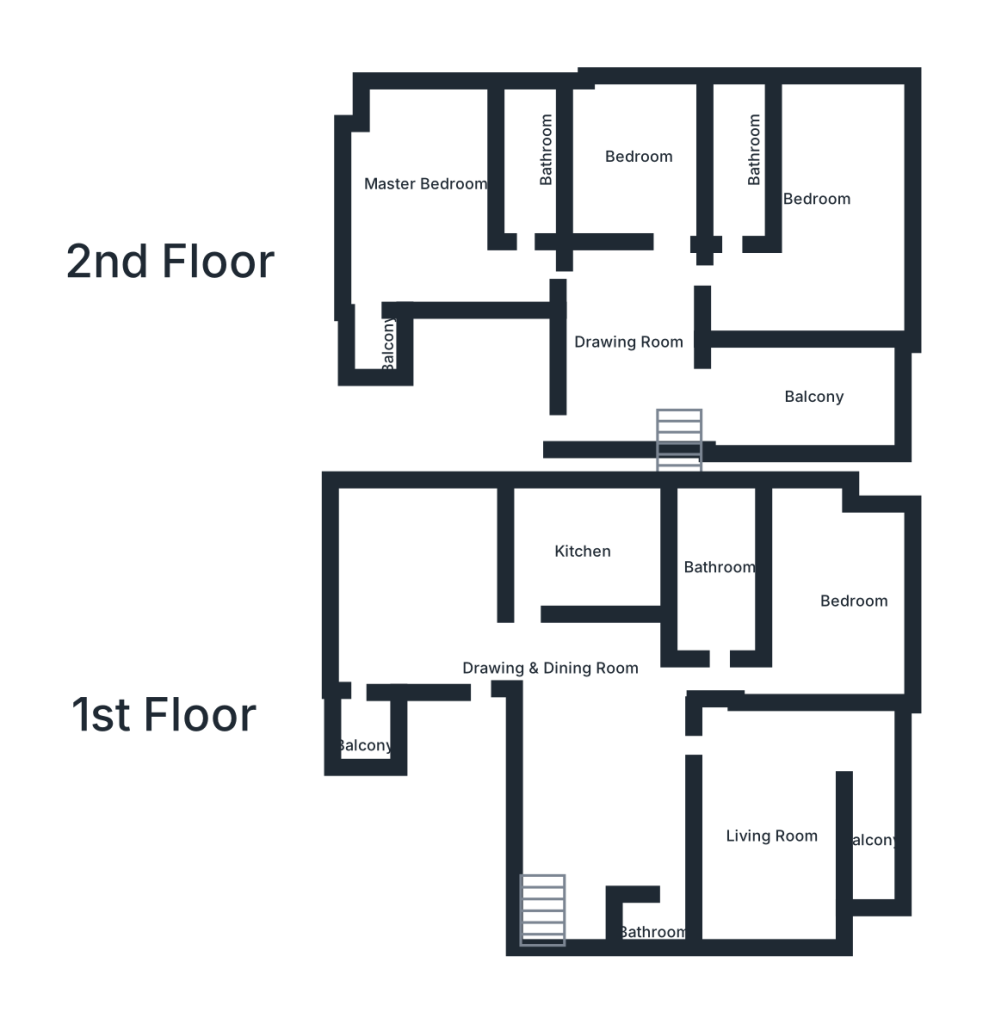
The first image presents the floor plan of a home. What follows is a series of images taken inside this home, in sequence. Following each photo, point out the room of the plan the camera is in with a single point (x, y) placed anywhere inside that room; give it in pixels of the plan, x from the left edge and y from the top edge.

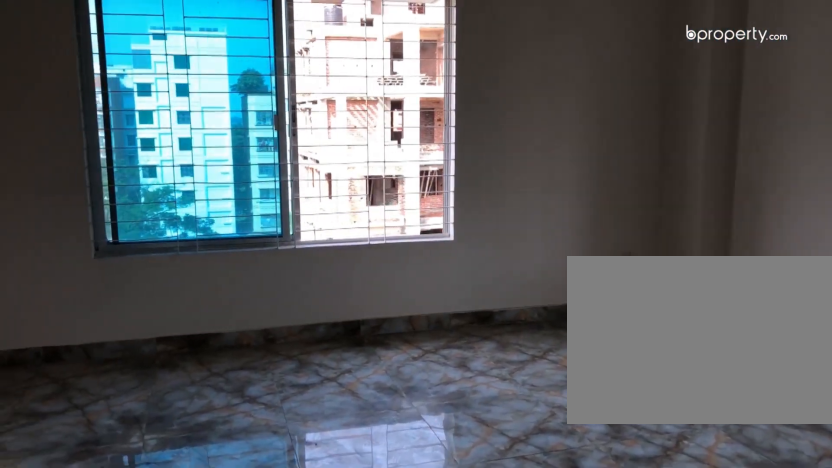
(460, 635)
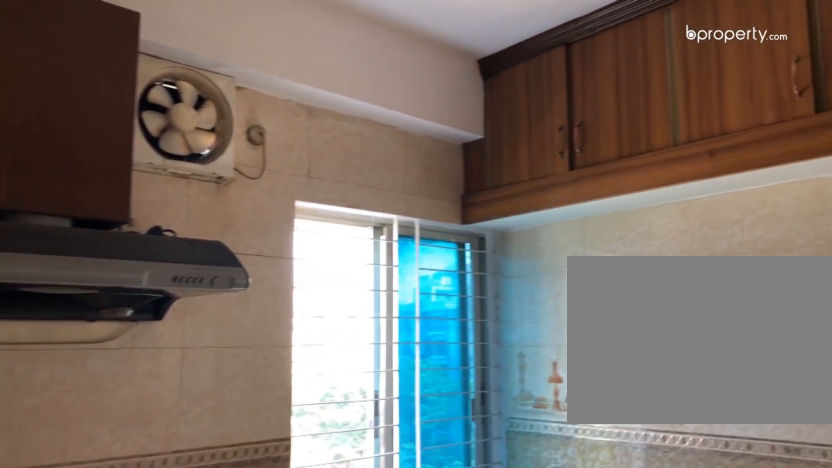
(579, 551)
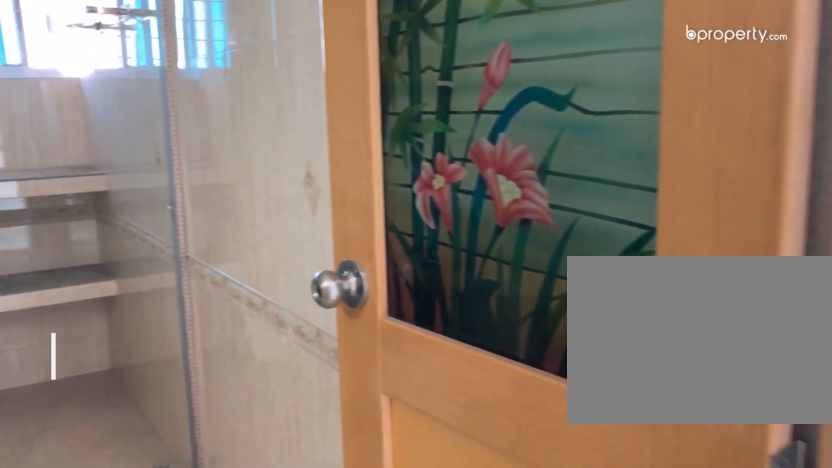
(721, 623)
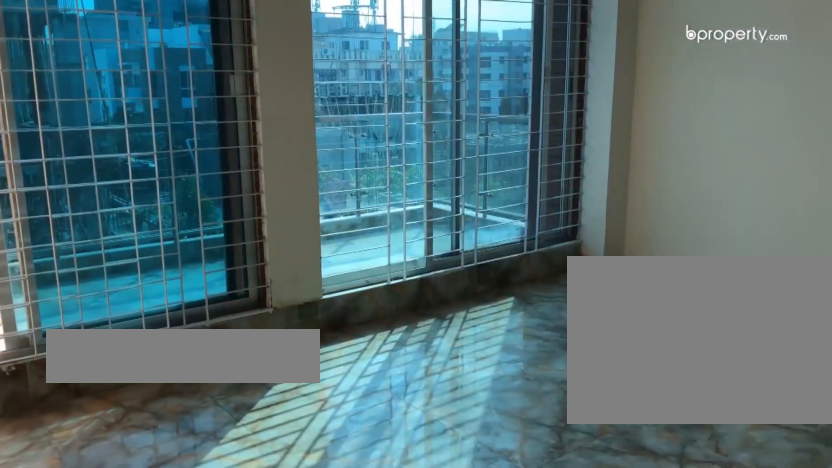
(777, 819)
